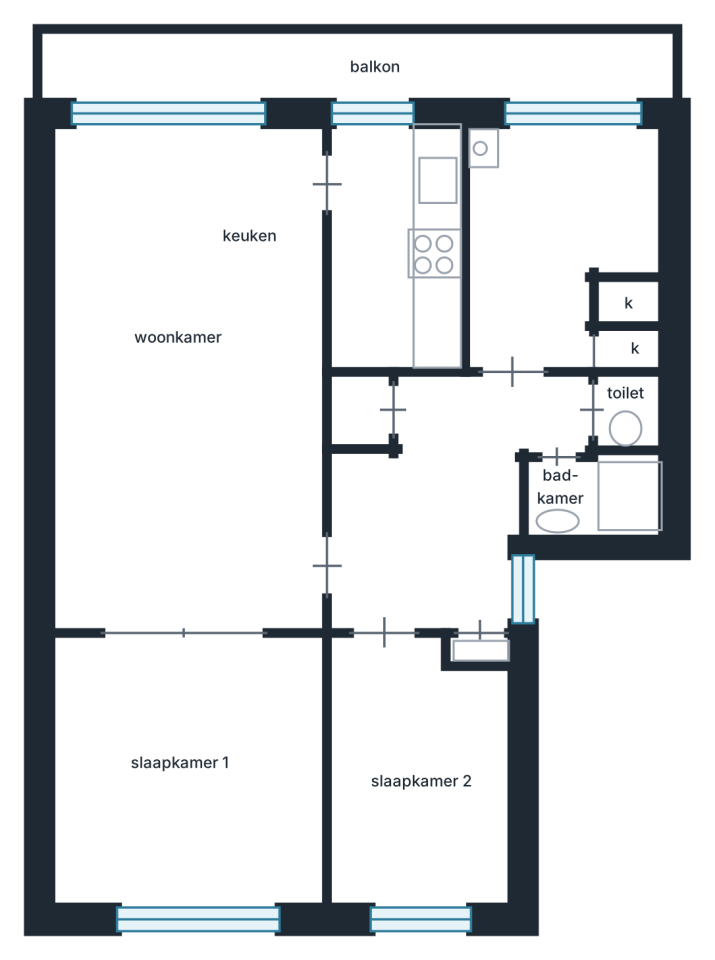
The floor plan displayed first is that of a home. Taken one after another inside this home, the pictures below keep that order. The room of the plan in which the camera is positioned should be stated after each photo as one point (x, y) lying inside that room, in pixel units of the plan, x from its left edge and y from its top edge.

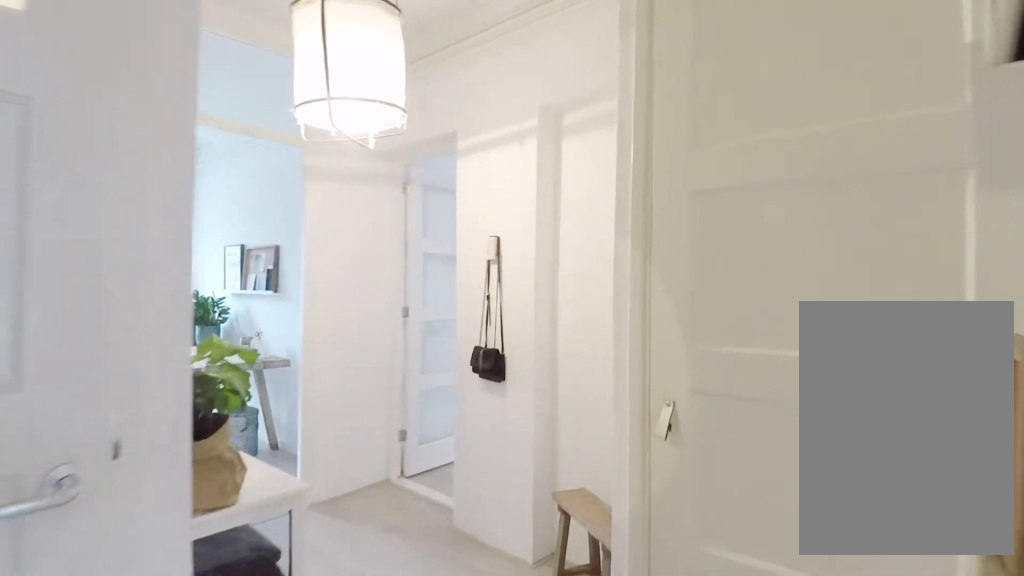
(446, 502)
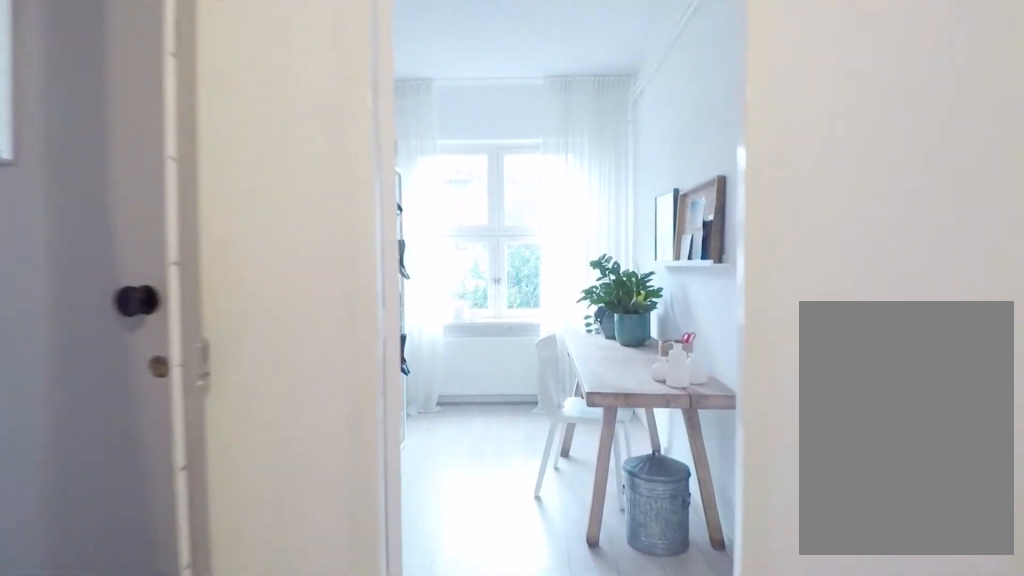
(446, 502)
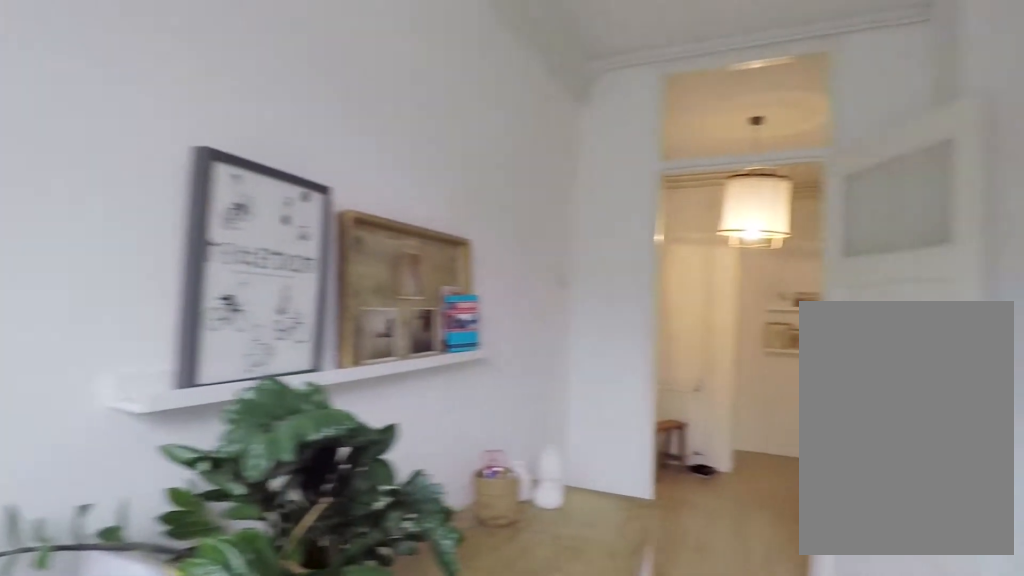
(419, 781)
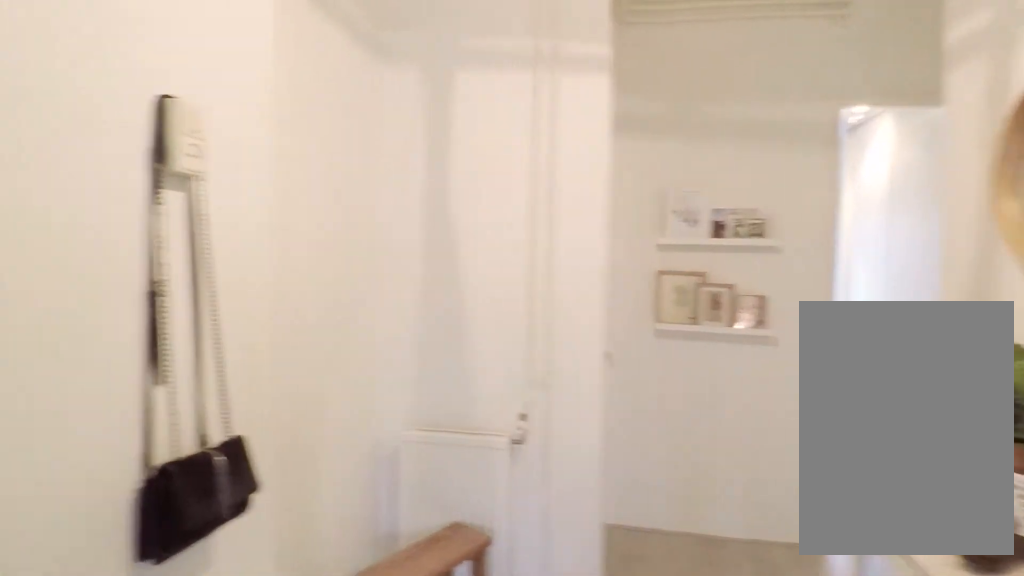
(446, 503)
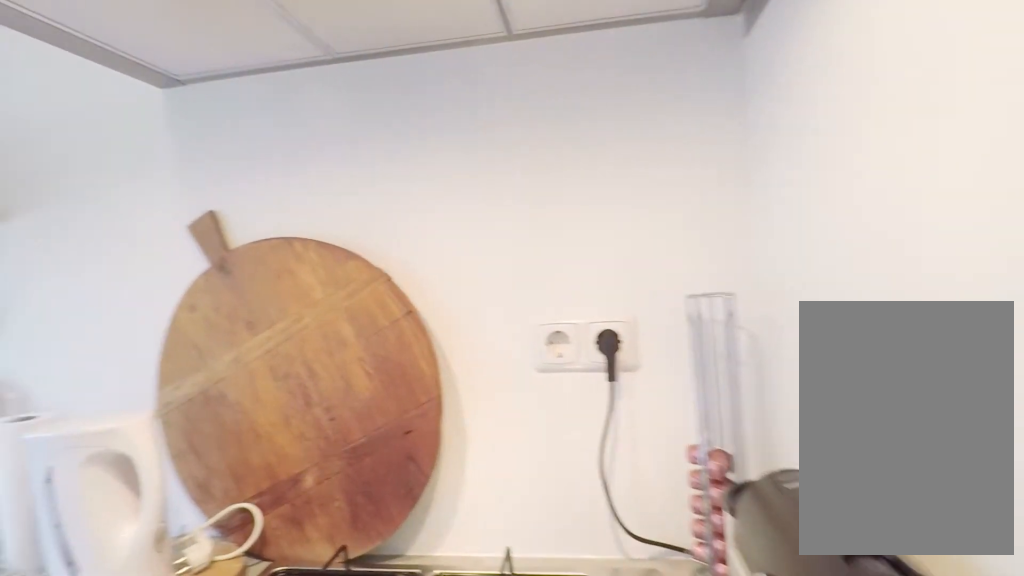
(395, 248)
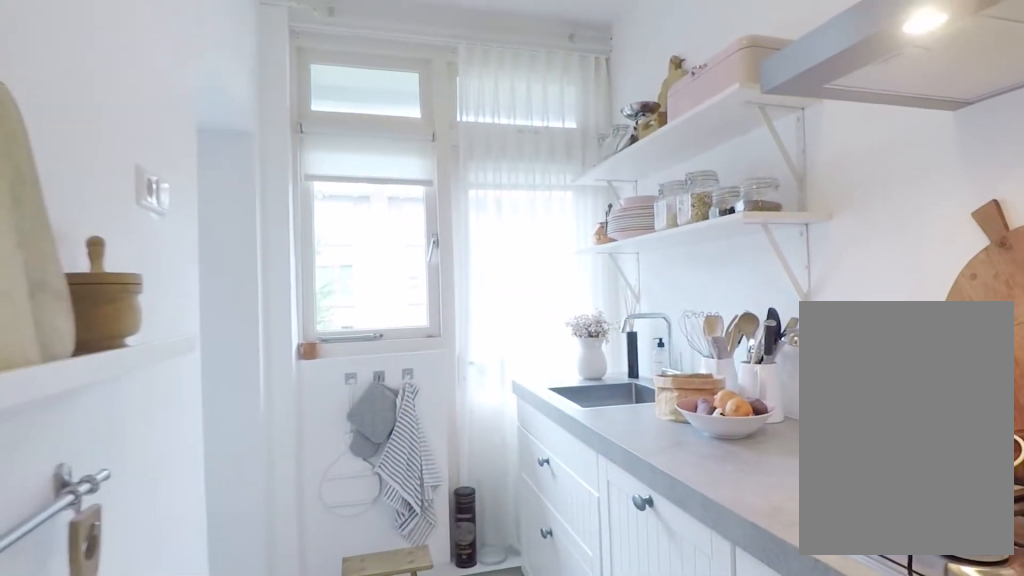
(395, 248)
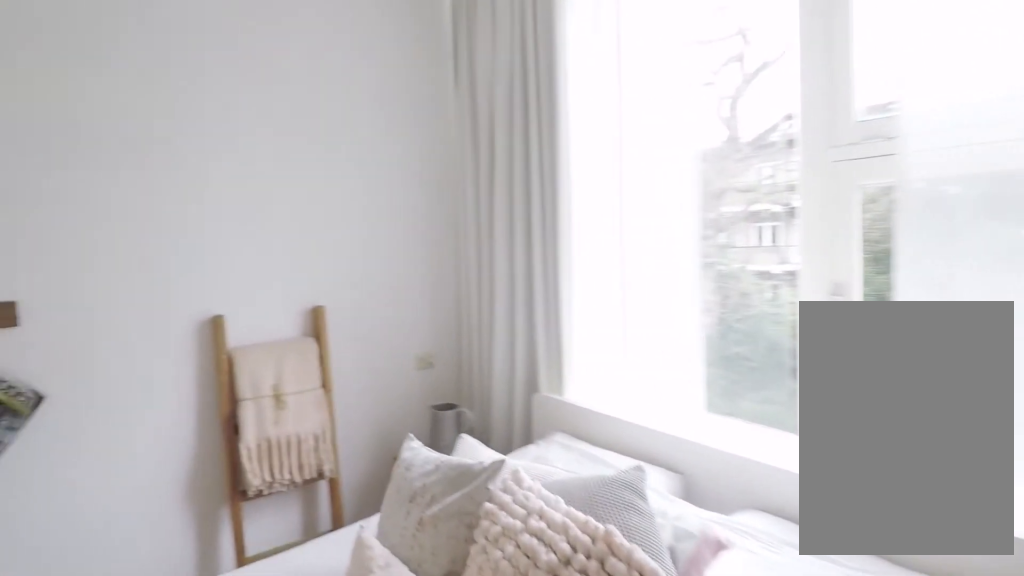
(187, 774)
